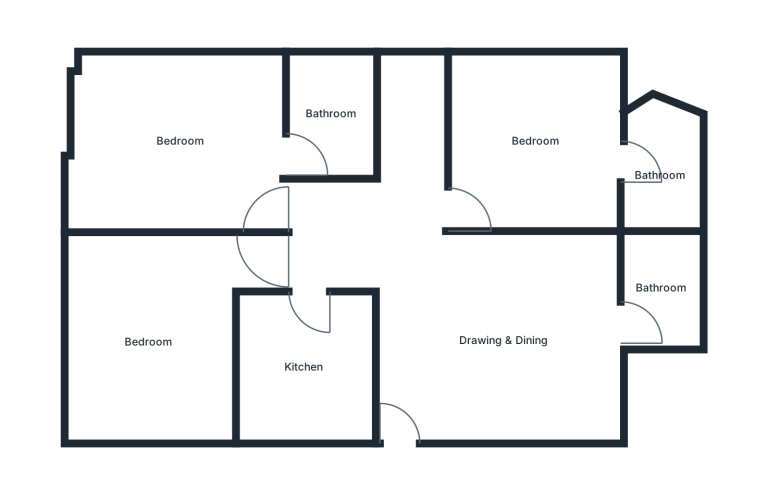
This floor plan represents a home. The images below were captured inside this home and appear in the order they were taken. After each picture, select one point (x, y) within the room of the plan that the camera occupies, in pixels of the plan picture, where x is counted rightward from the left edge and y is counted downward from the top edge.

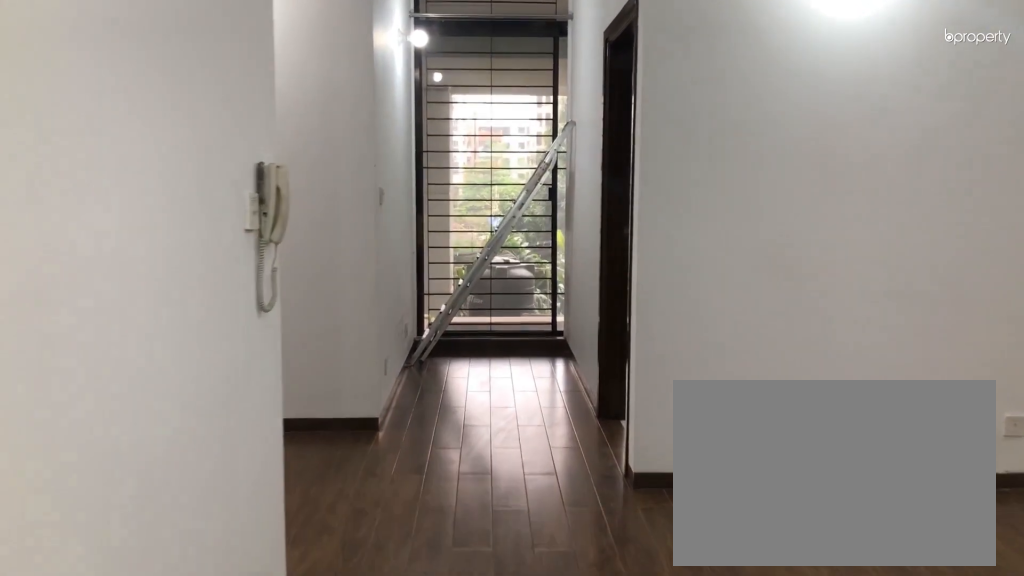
(407, 425)
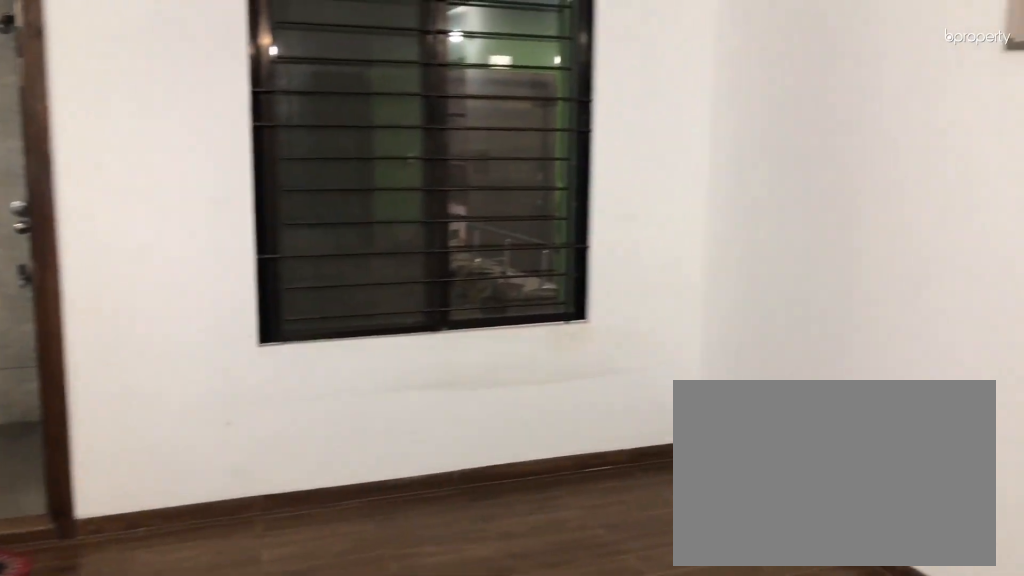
(502, 342)
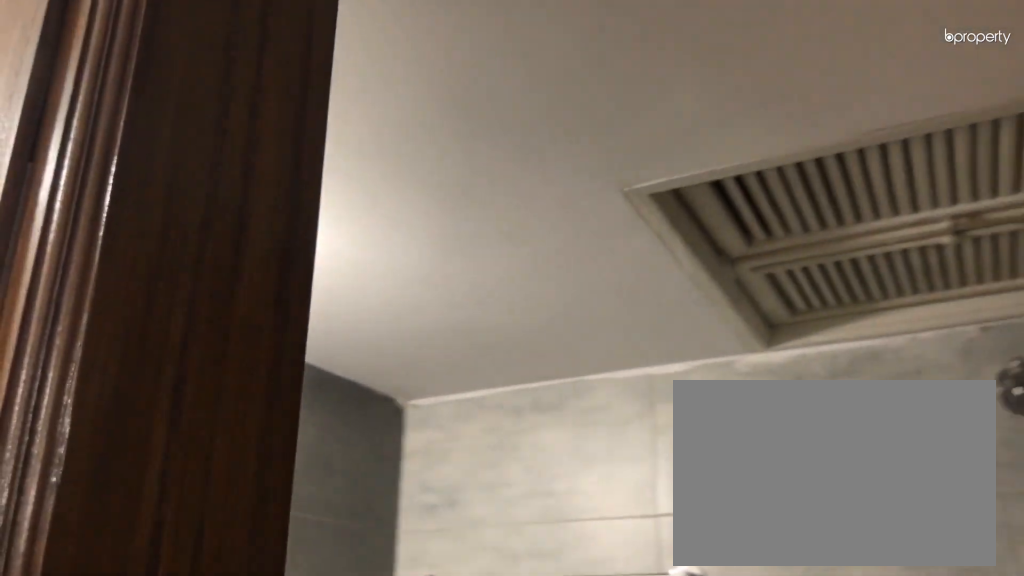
(661, 289)
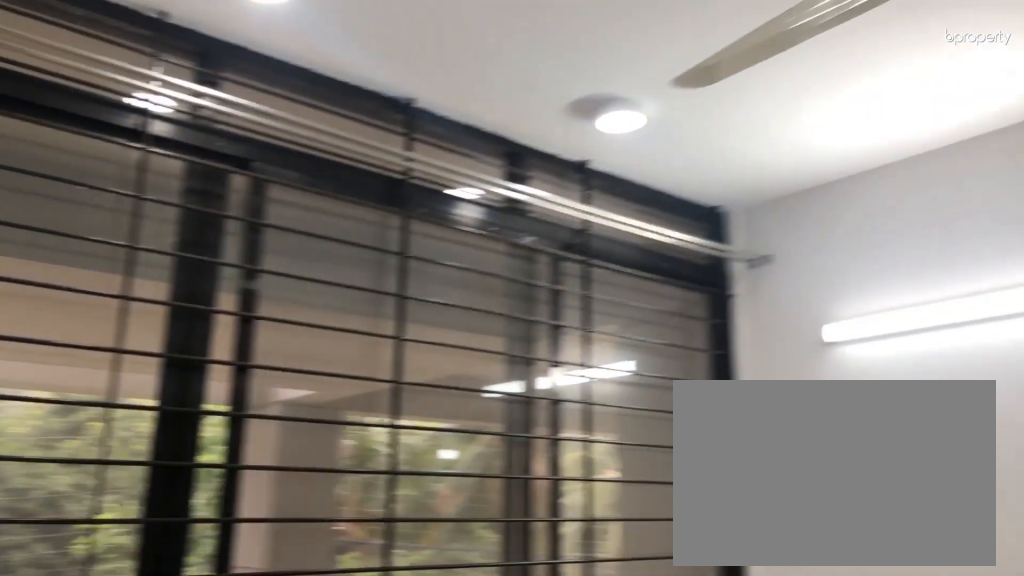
(535, 141)
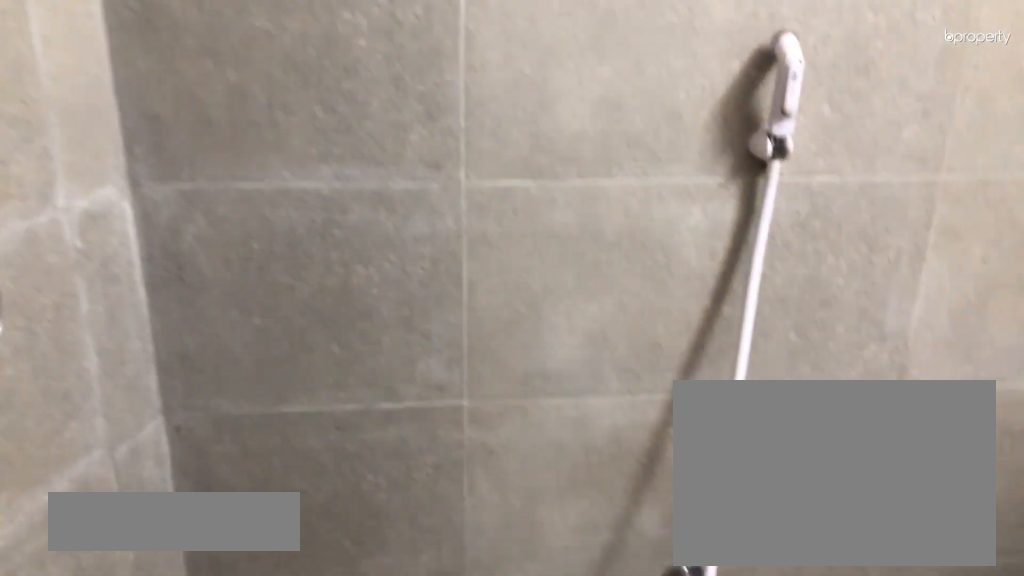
(659, 176)
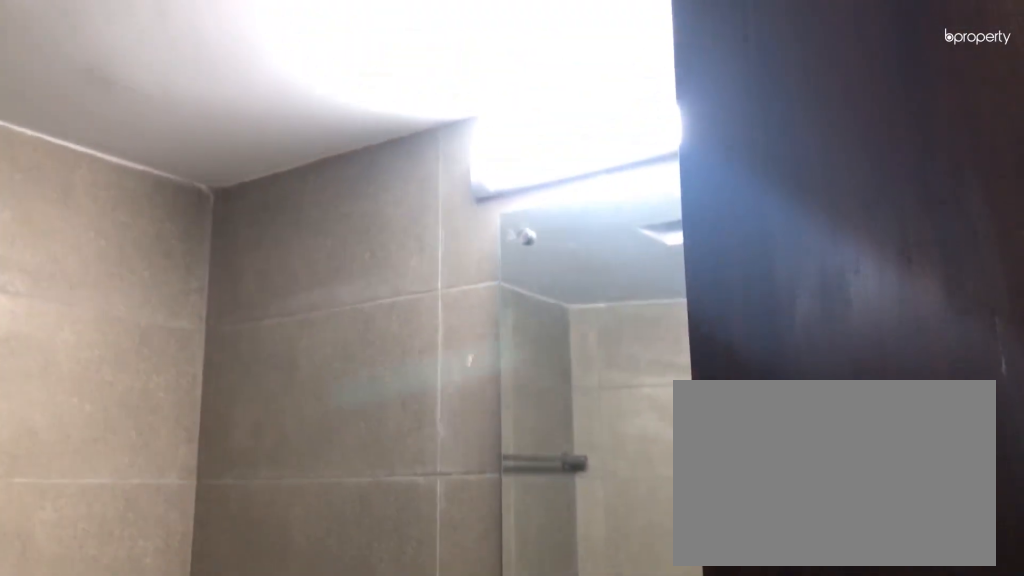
(659, 176)
